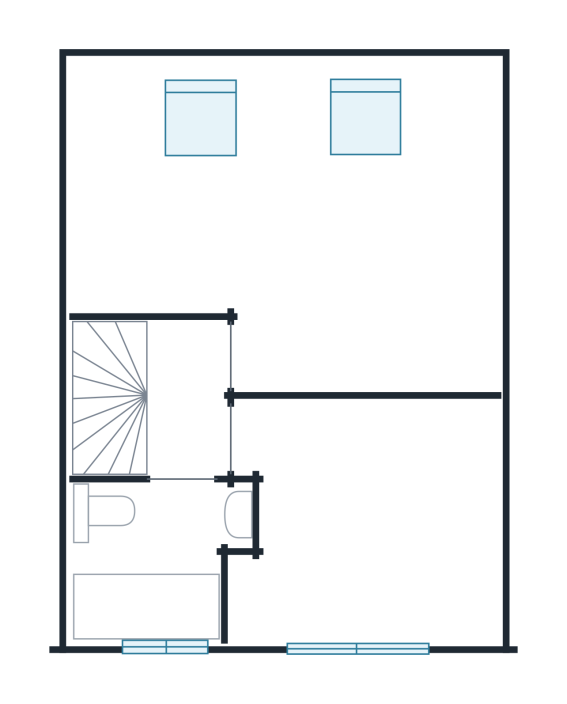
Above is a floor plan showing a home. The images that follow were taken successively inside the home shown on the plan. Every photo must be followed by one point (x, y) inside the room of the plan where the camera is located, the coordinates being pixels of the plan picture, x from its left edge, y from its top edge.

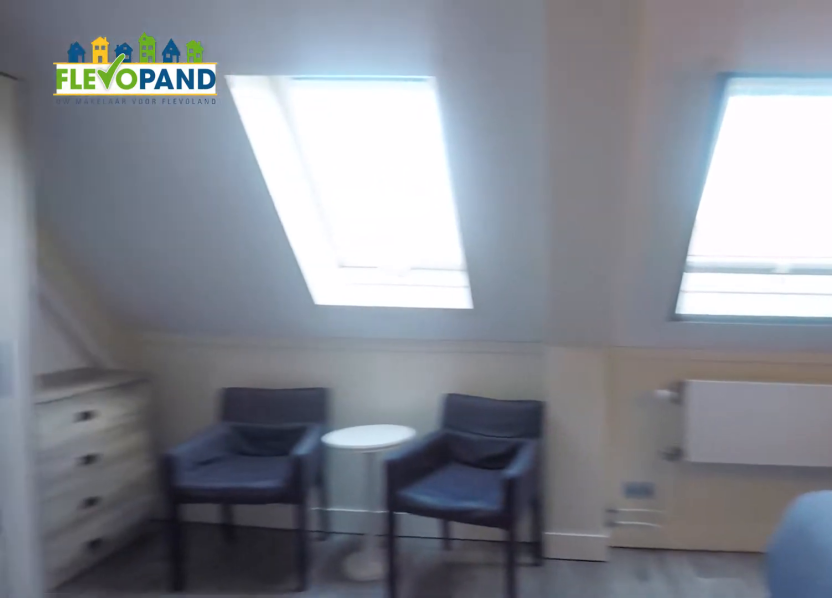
(272, 190)
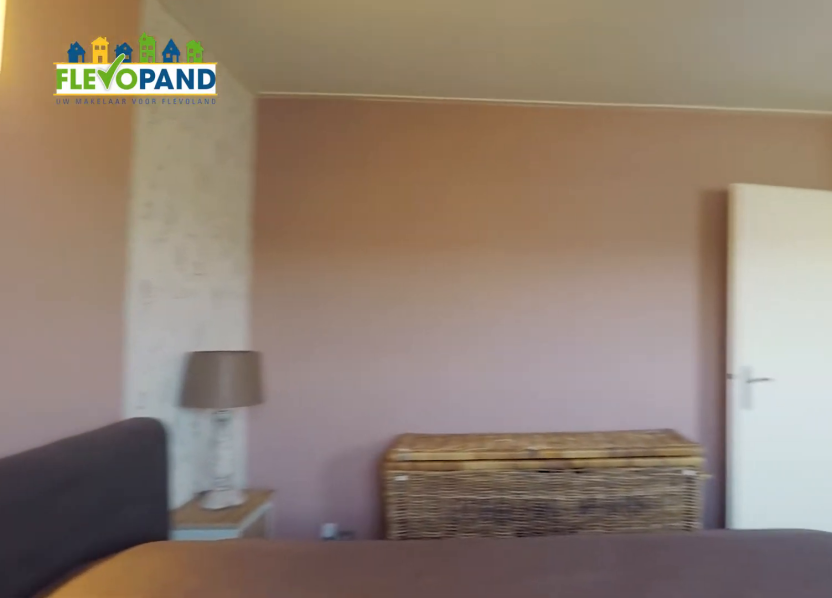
(272, 190)
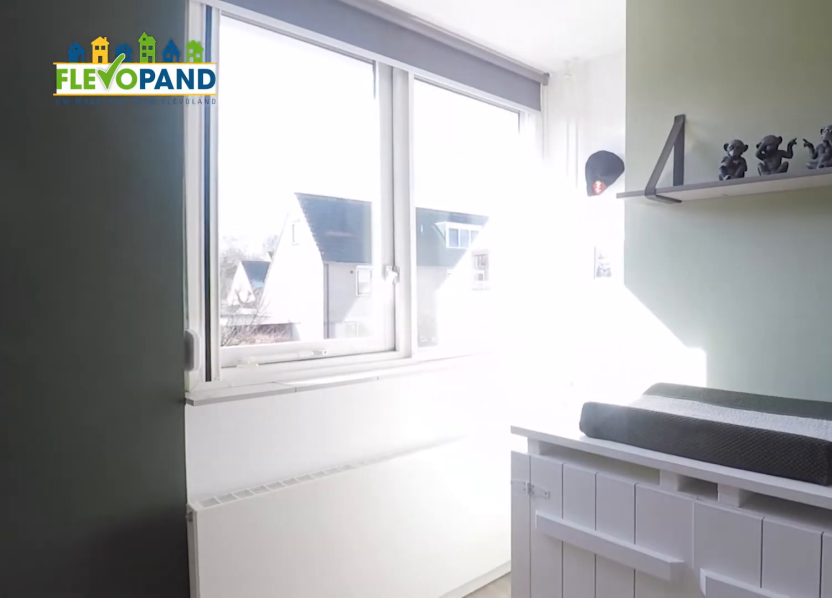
(368, 521)
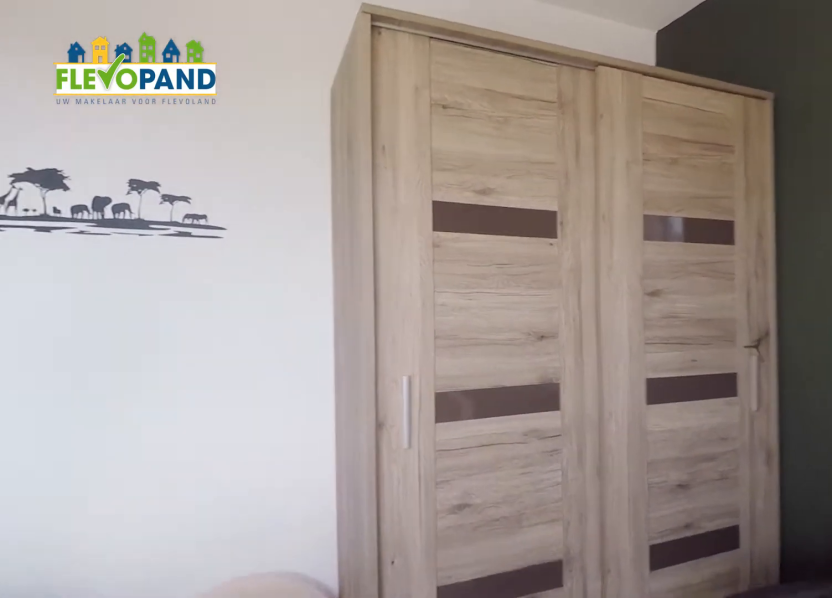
(368, 521)
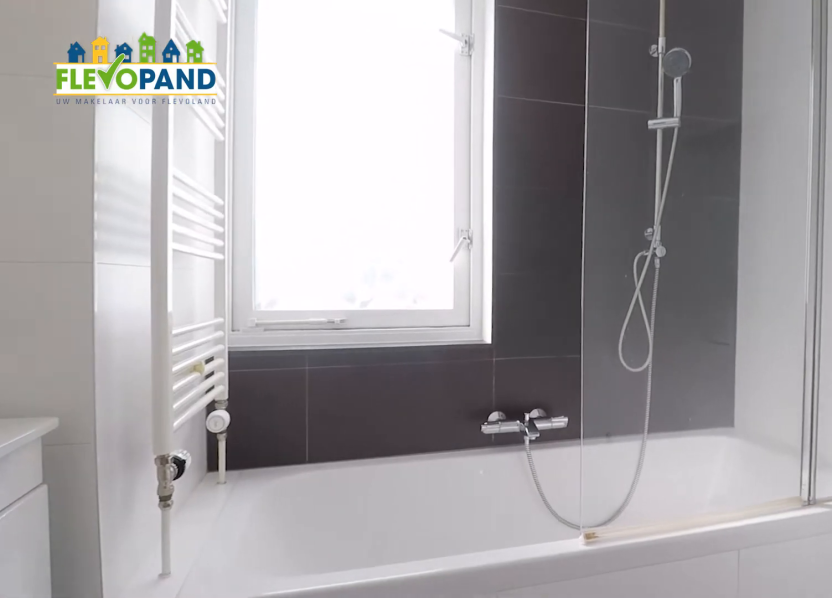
(147, 605)
